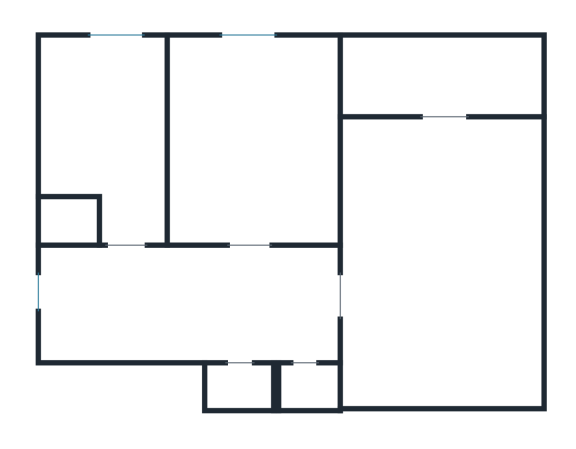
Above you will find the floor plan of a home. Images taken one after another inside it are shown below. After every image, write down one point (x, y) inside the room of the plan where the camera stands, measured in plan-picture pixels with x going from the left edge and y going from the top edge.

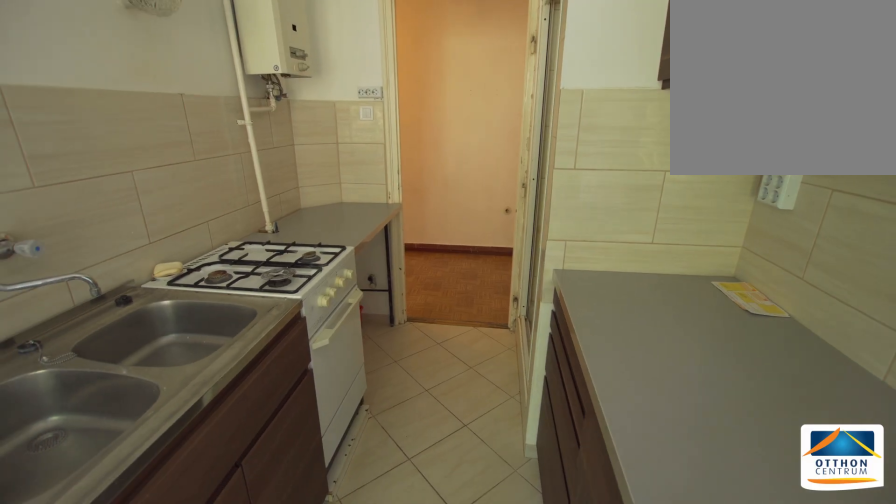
(95, 133)
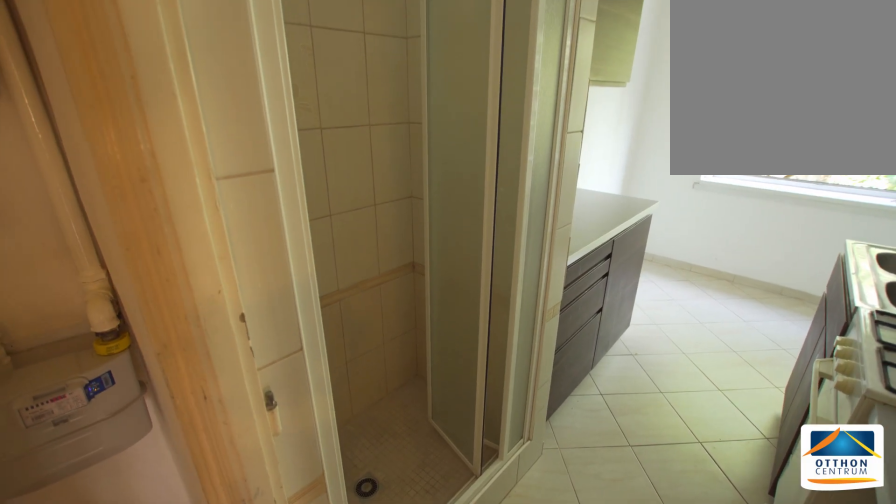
(96, 133)
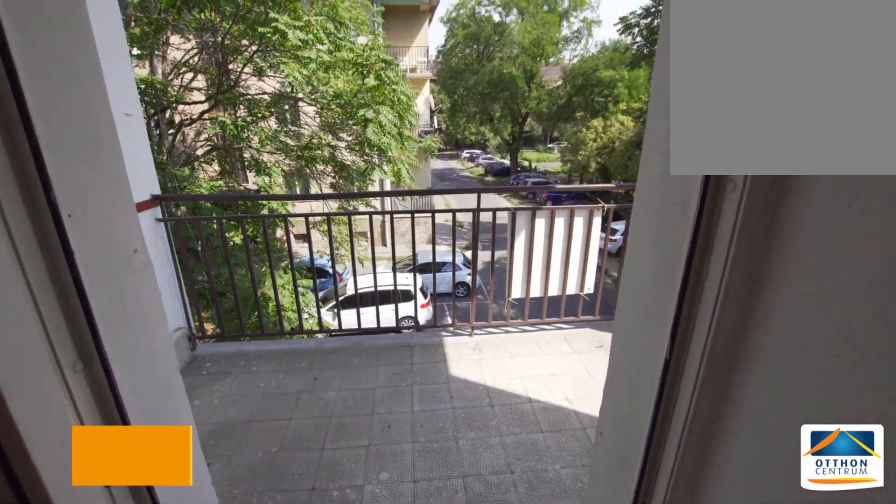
(443, 77)
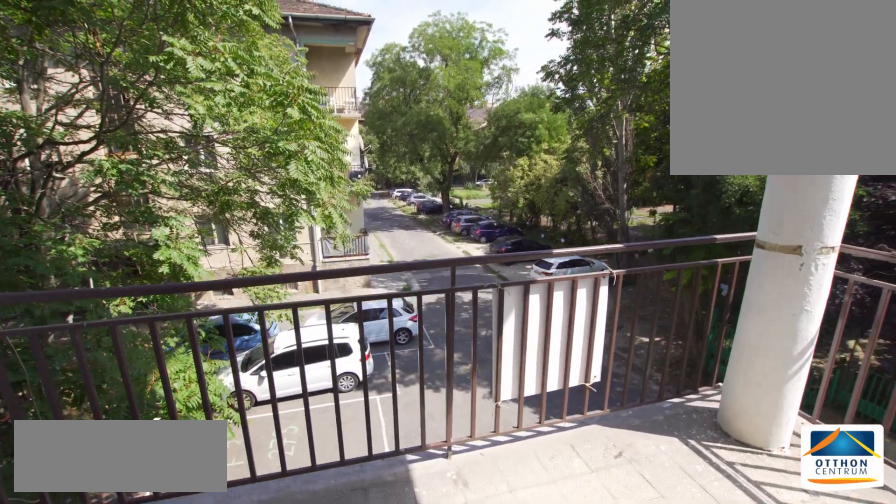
(443, 77)
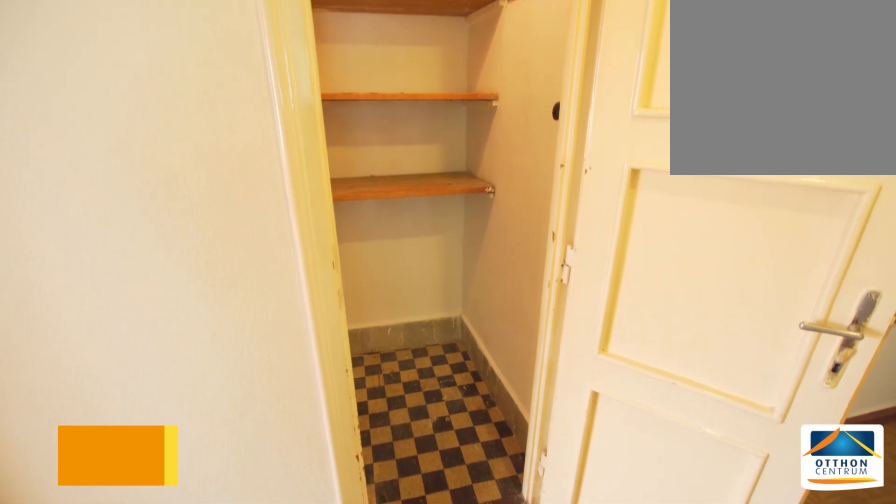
(242, 386)
